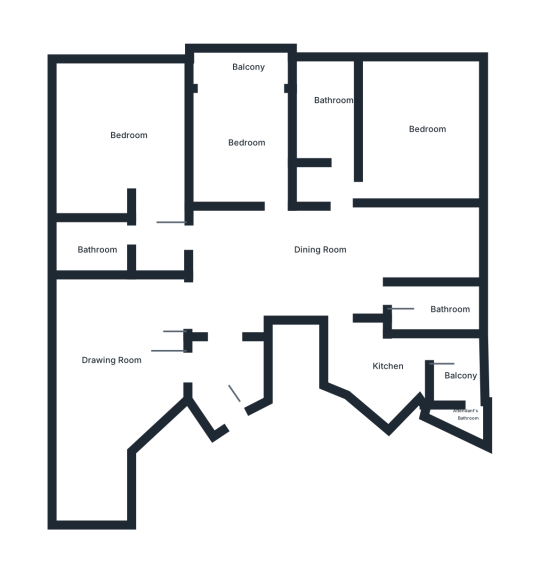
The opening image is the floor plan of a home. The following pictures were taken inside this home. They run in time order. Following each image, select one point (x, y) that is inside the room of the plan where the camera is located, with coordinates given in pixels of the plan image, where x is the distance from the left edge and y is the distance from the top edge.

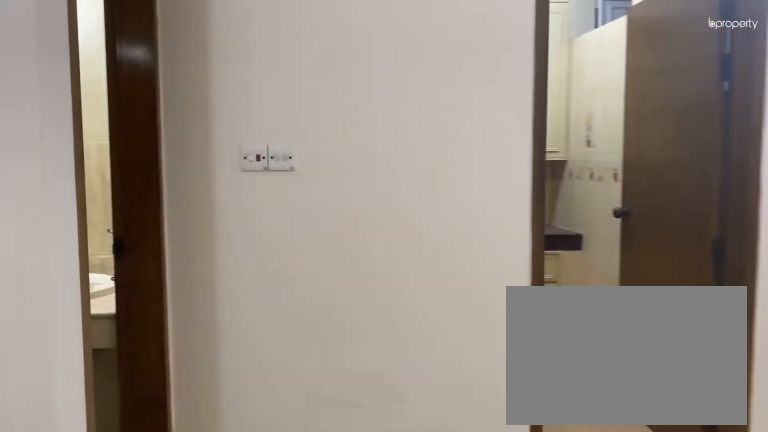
(310, 263)
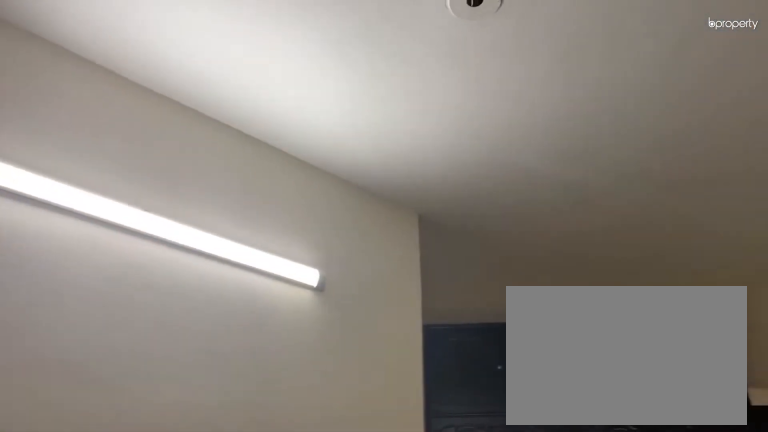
(105, 382)
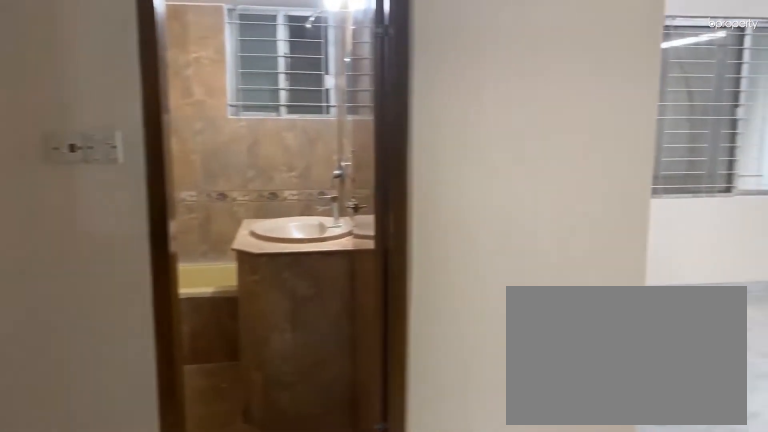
(158, 227)
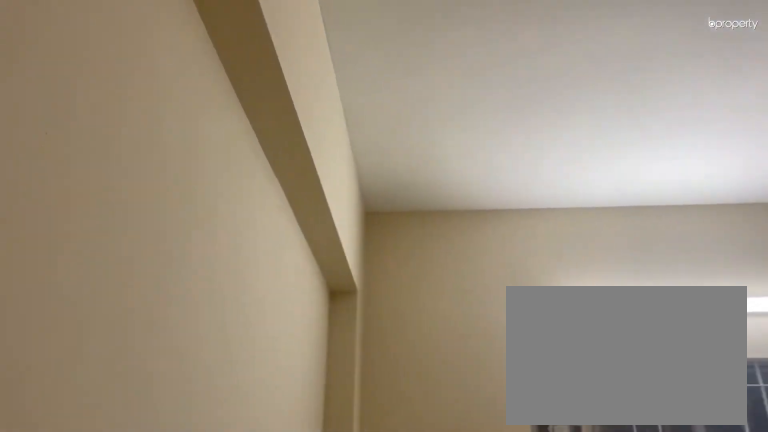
(413, 148)
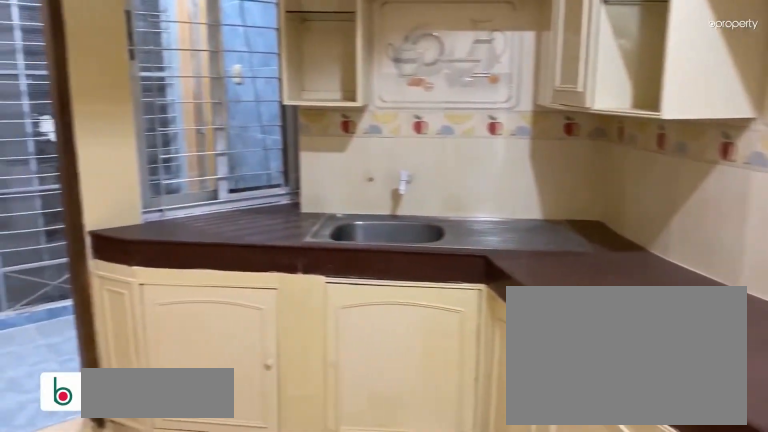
(384, 370)
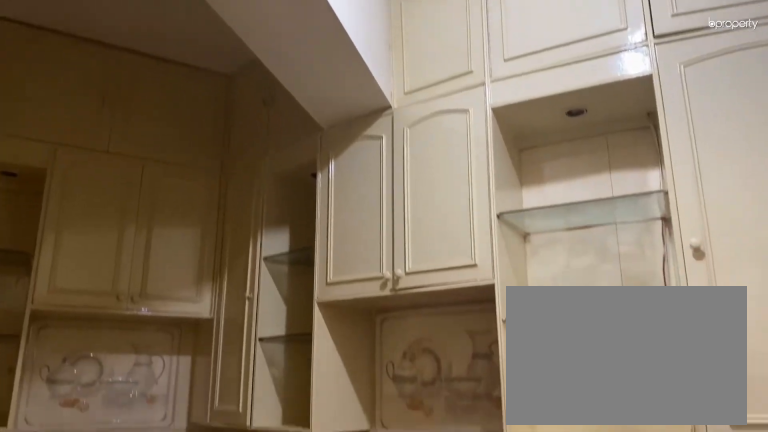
(384, 370)
